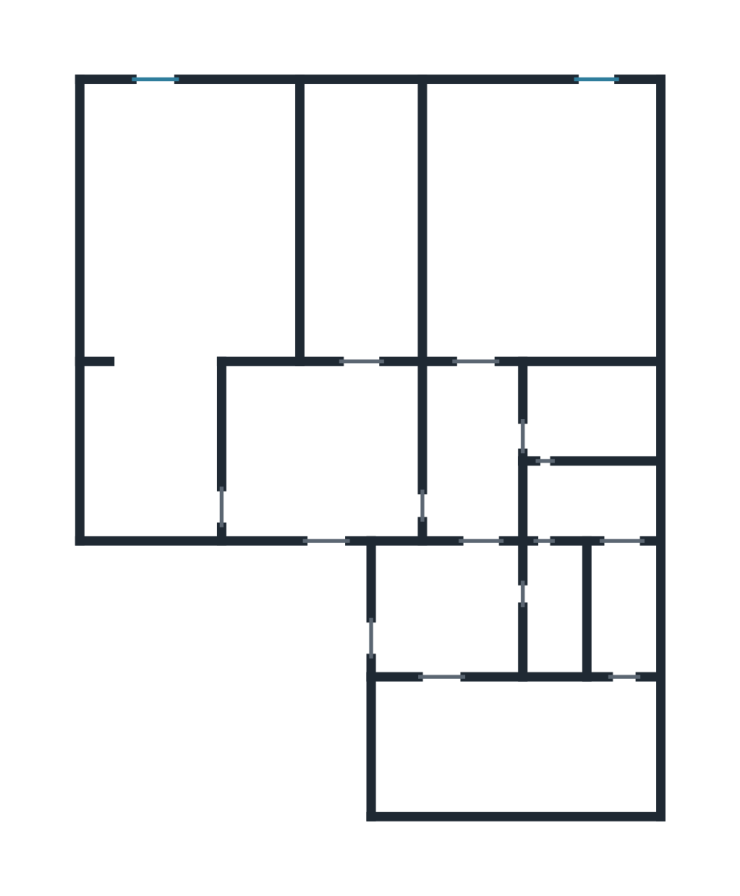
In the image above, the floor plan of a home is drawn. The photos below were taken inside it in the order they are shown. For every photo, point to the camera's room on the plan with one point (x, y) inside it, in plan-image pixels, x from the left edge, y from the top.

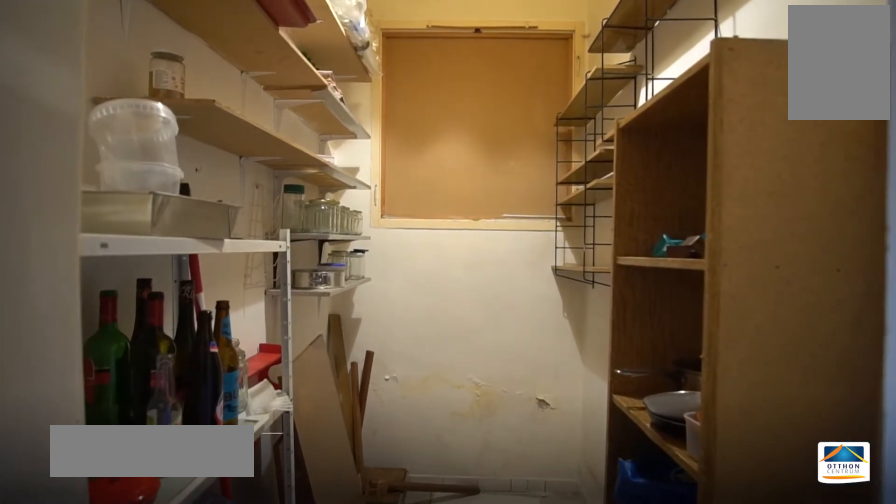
(621, 605)
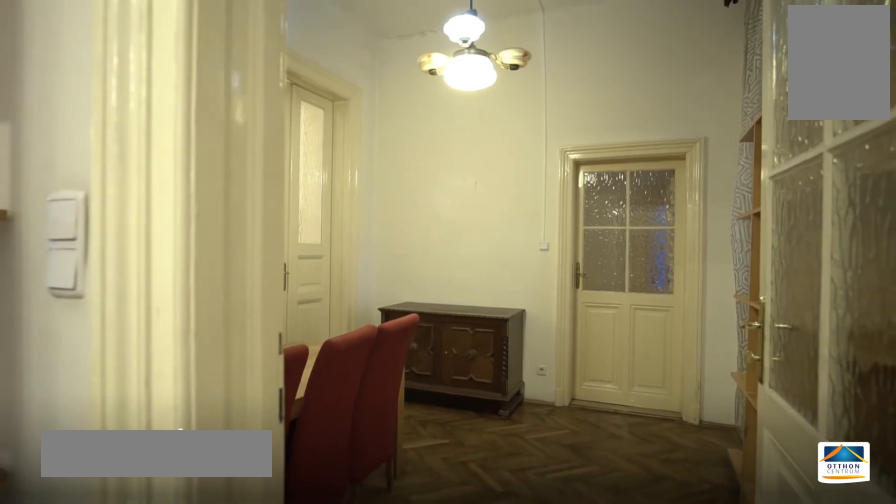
(314, 452)
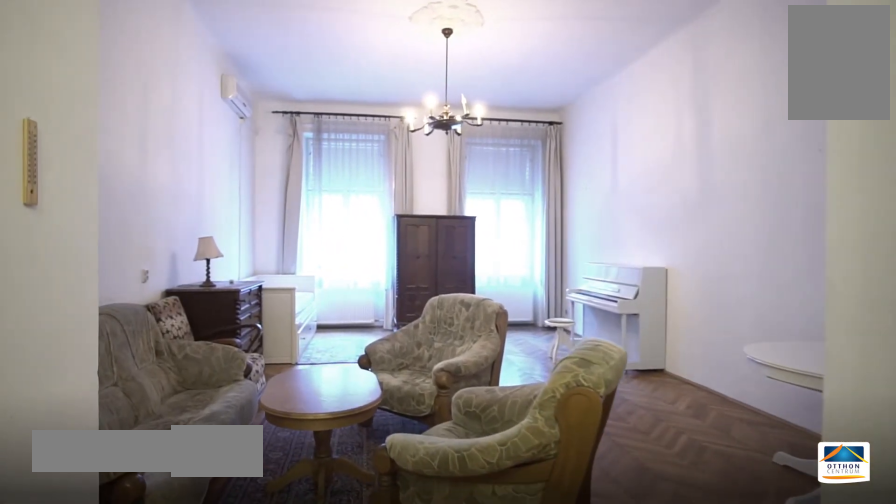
(199, 232)
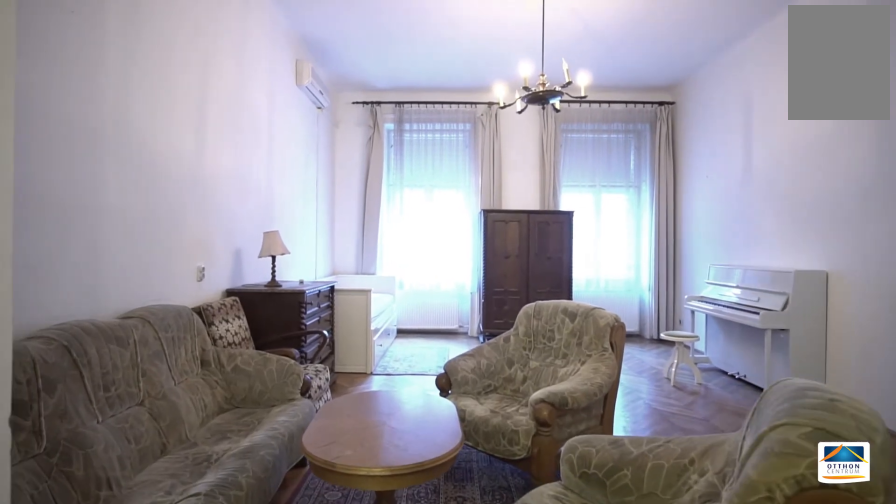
(198, 233)
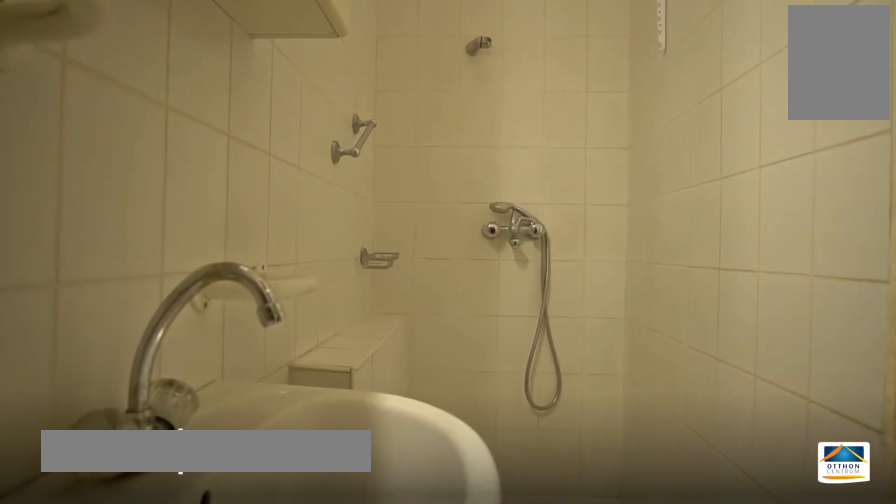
(562, 608)
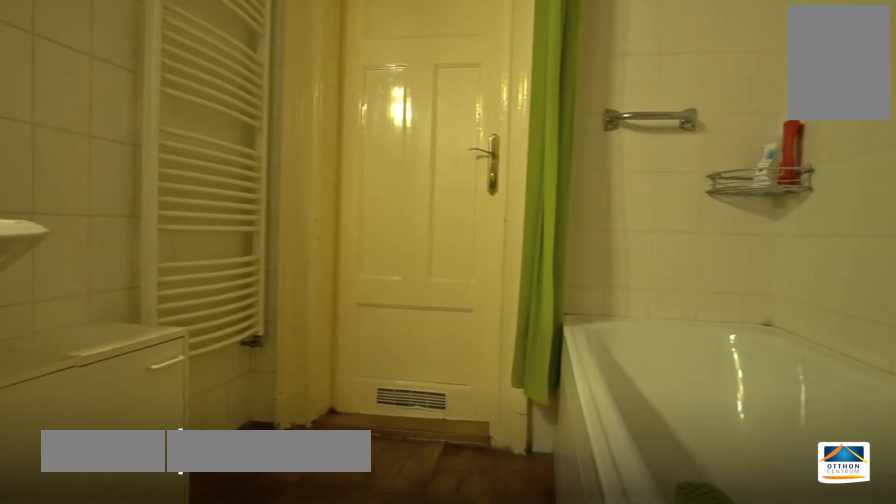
(587, 409)
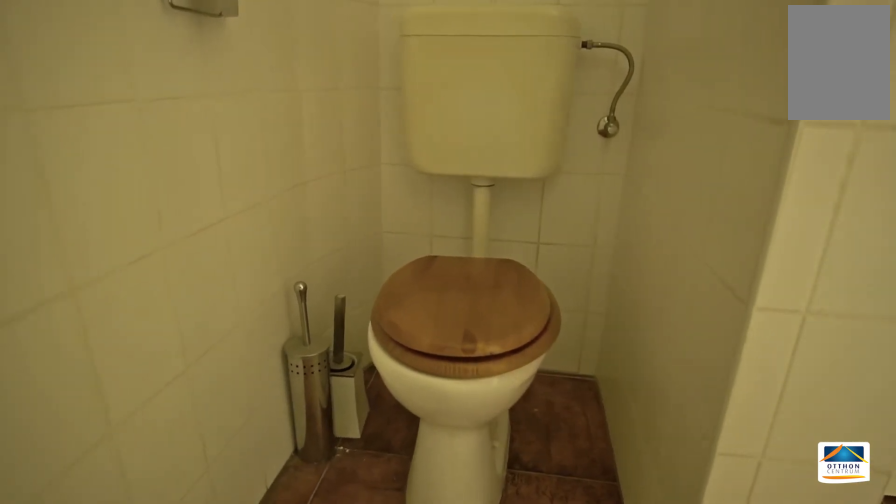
(588, 409)
